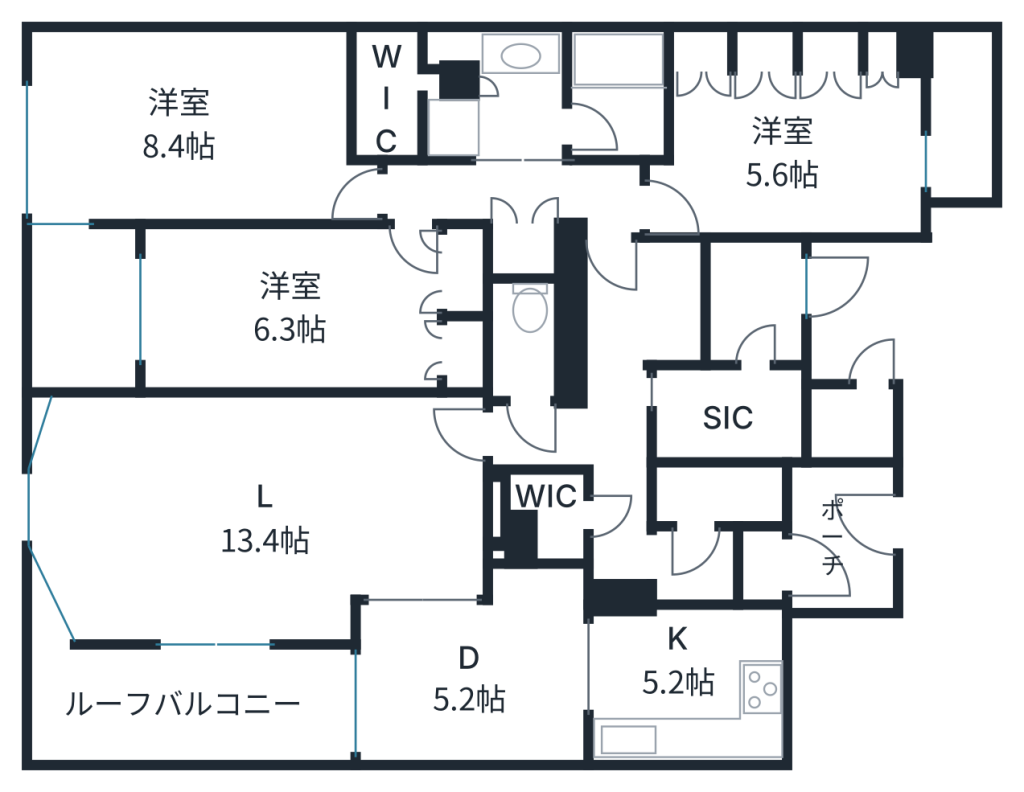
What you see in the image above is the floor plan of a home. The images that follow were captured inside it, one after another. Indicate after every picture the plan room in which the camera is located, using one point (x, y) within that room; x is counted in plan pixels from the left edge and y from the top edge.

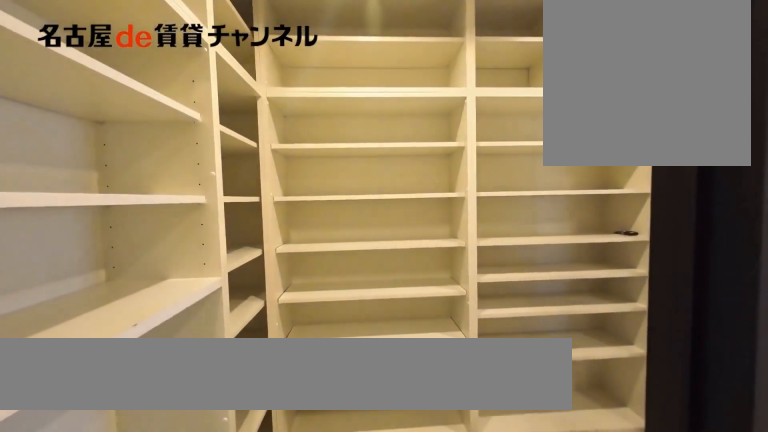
(729, 414)
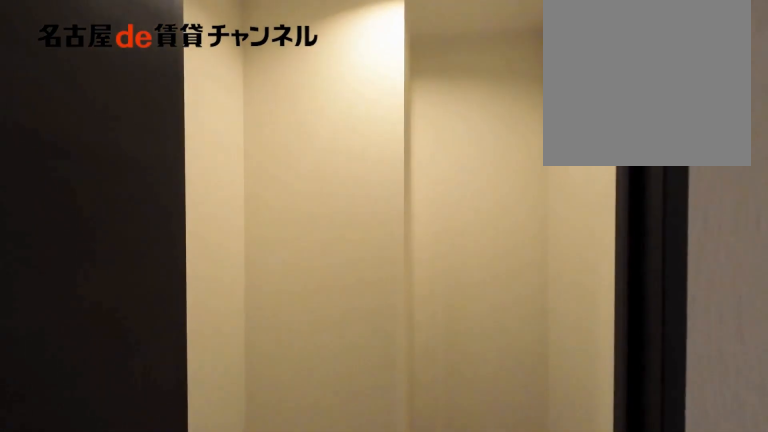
(553, 514)
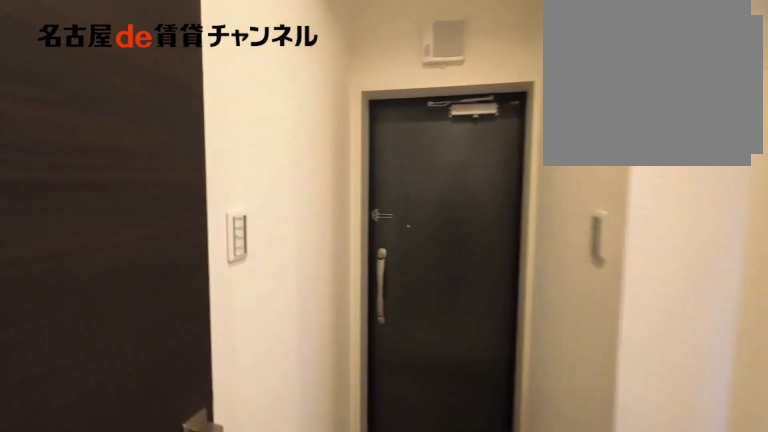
(652, 541)
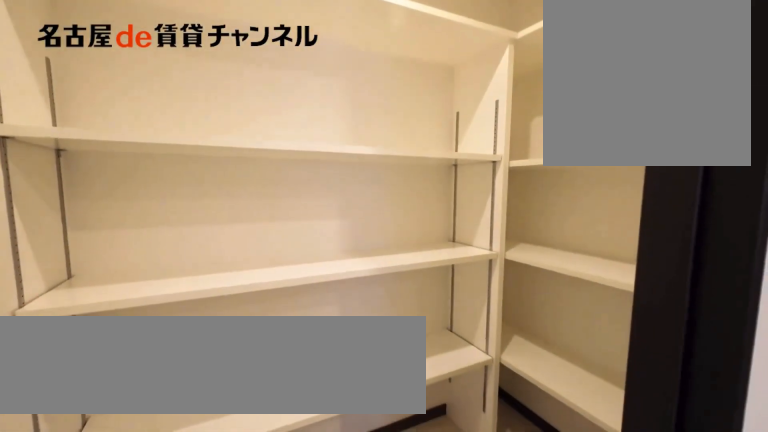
(718, 496)
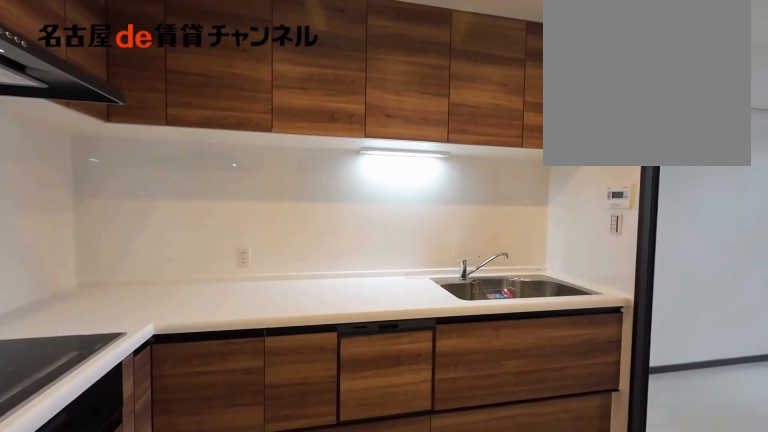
(688, 684)
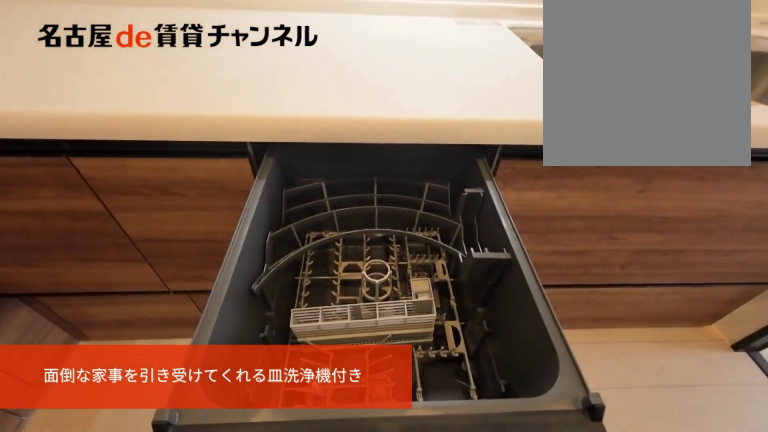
(688, 684)
